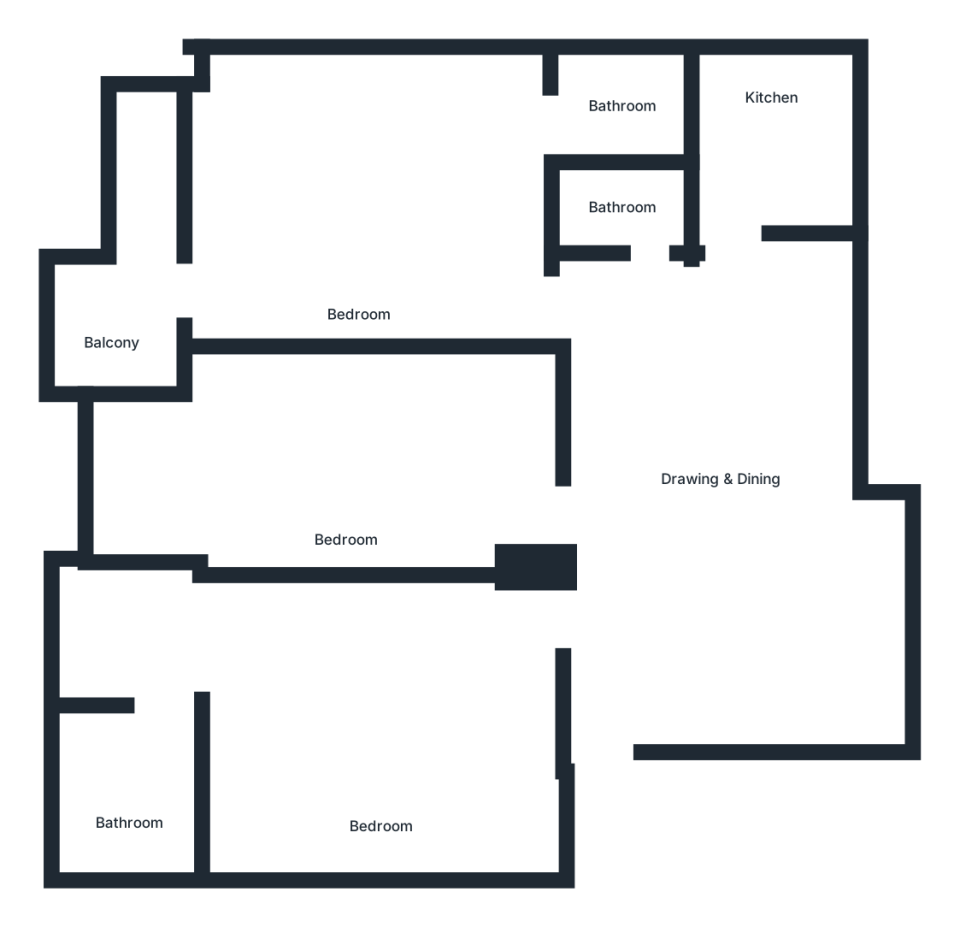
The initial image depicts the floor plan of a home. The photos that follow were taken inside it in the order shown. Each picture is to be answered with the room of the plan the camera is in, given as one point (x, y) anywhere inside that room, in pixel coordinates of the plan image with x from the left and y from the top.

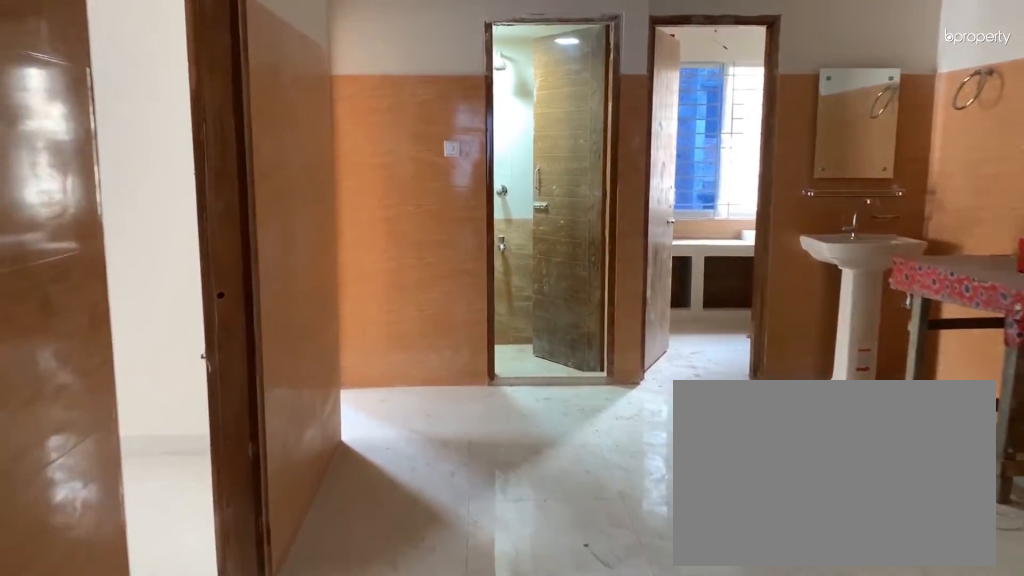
(606, 691)
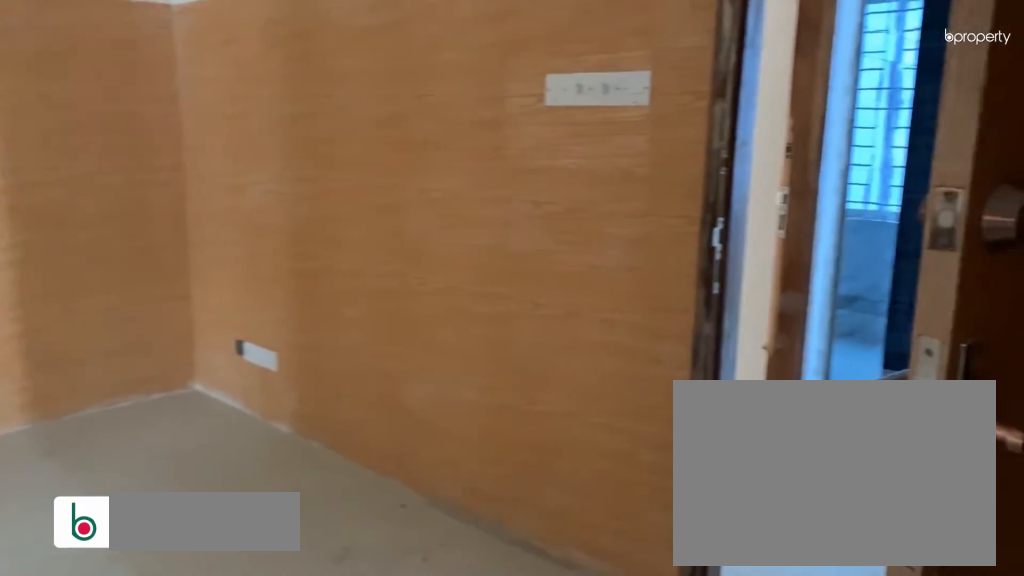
(733, 470)
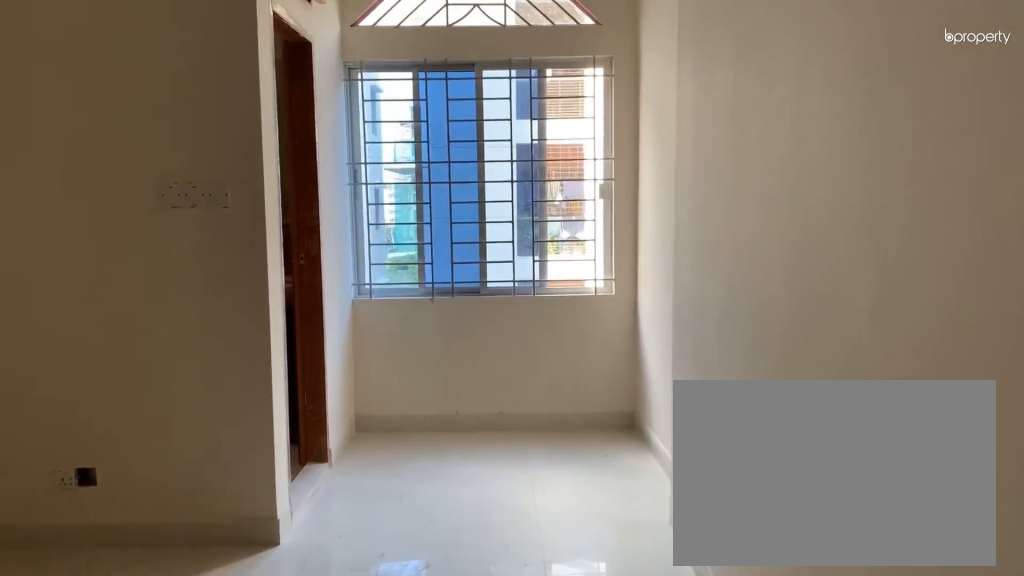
(381, 726)
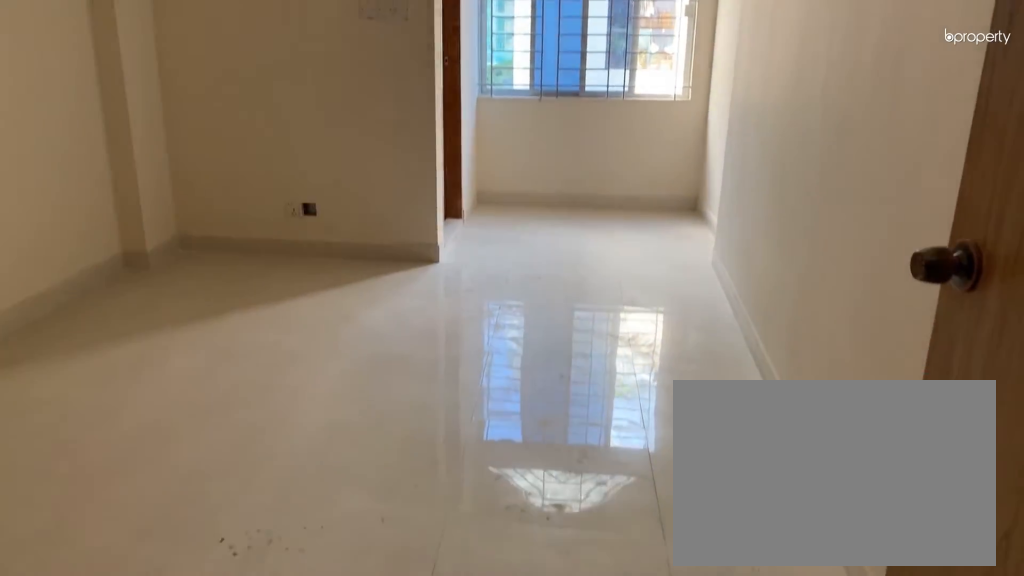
(381, 726)
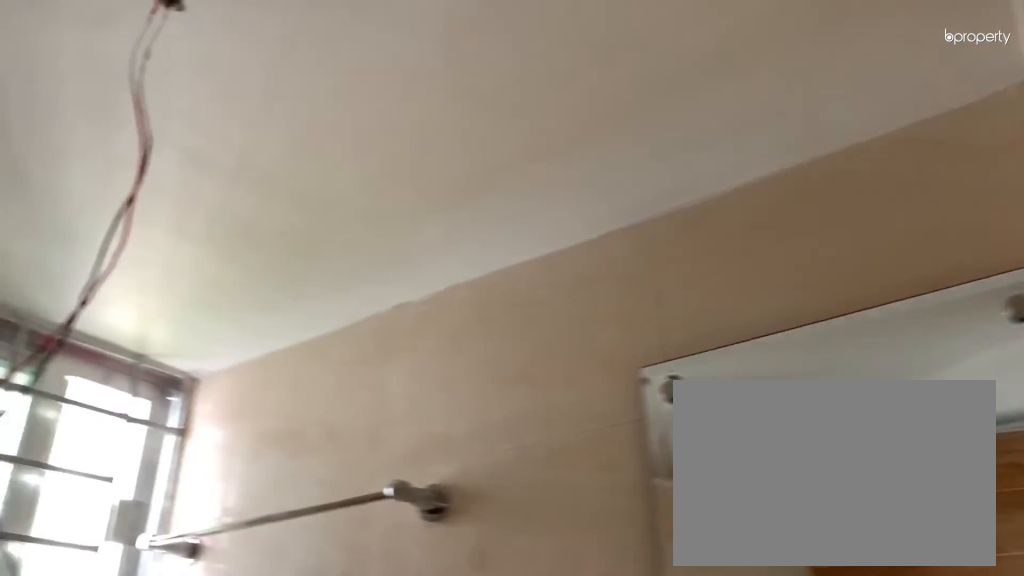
(125, 829)
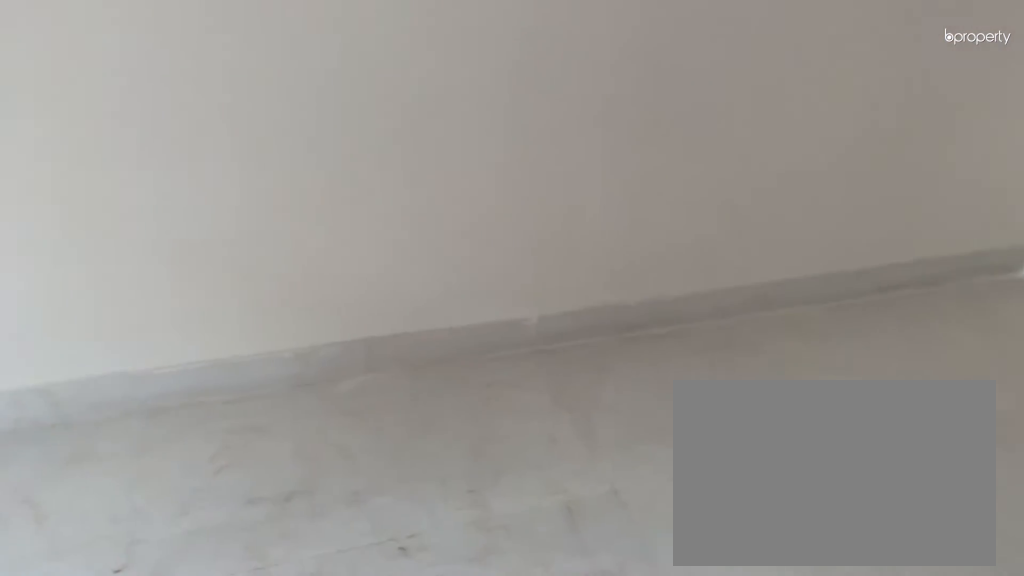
(362, 458)
